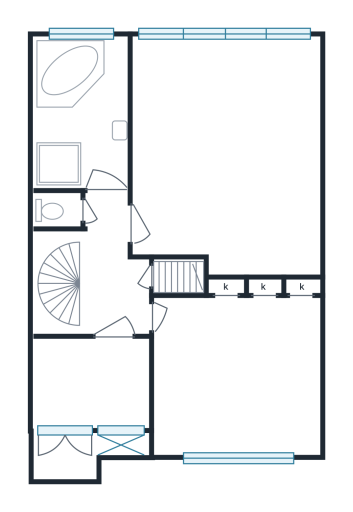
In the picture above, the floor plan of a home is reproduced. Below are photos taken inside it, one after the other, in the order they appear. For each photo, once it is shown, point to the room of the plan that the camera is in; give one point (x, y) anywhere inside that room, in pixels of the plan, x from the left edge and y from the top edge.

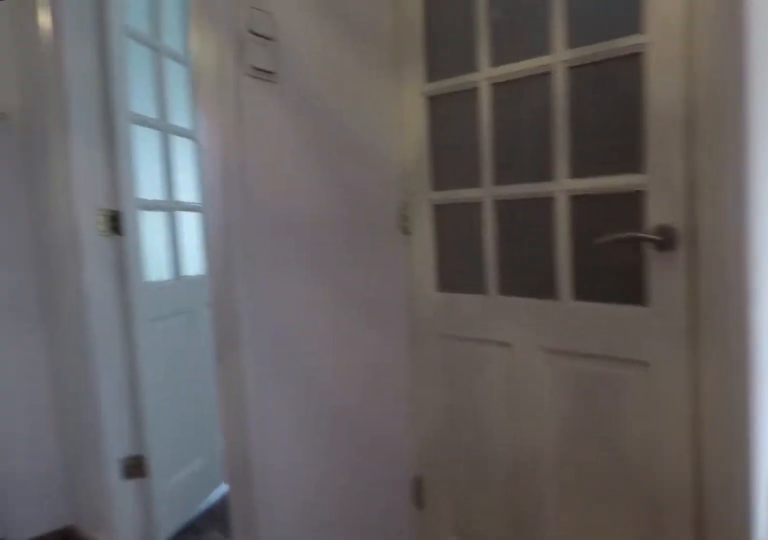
(102, 274)
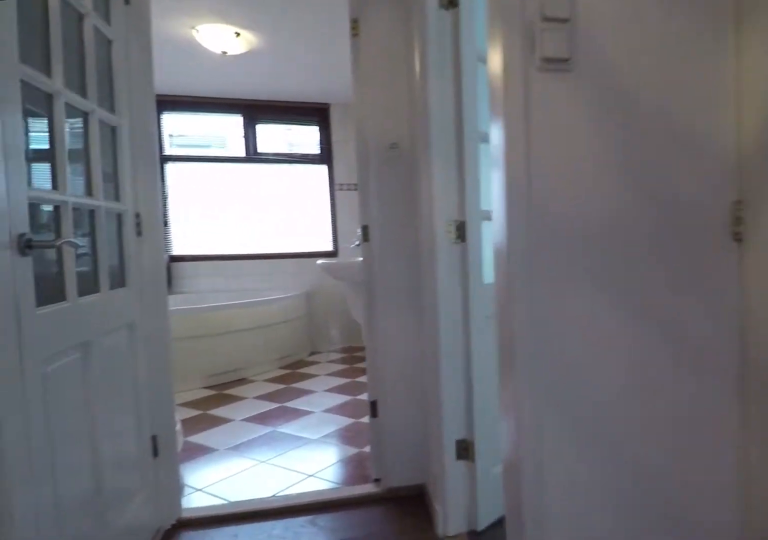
(102, 274)
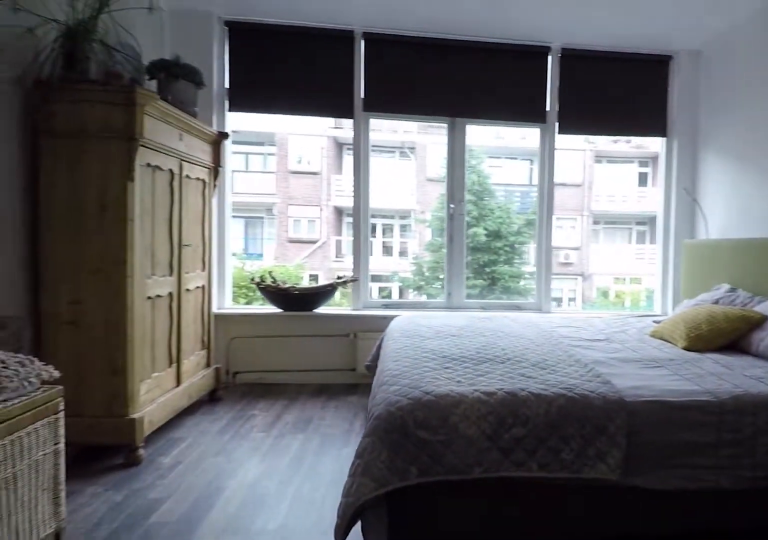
(226, 153)
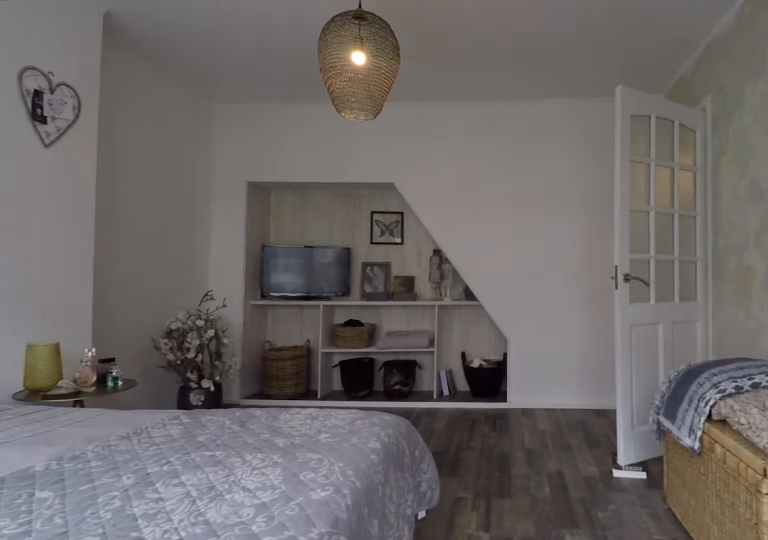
(226, 153)
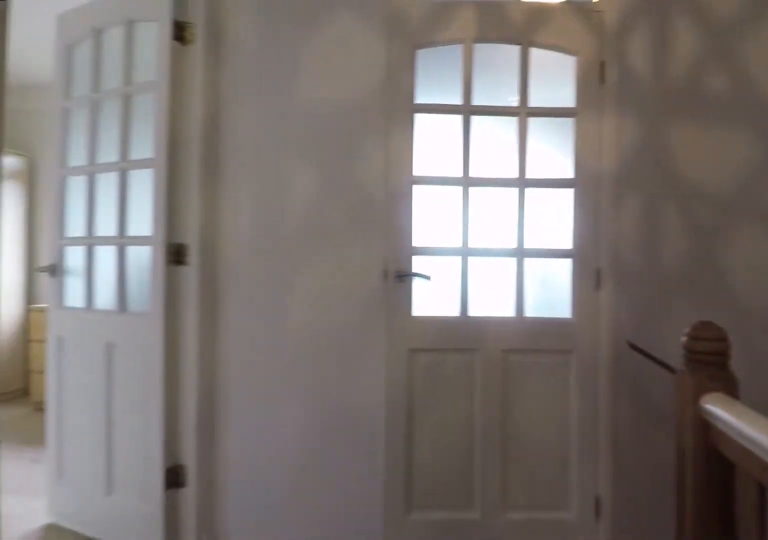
(102, 274)
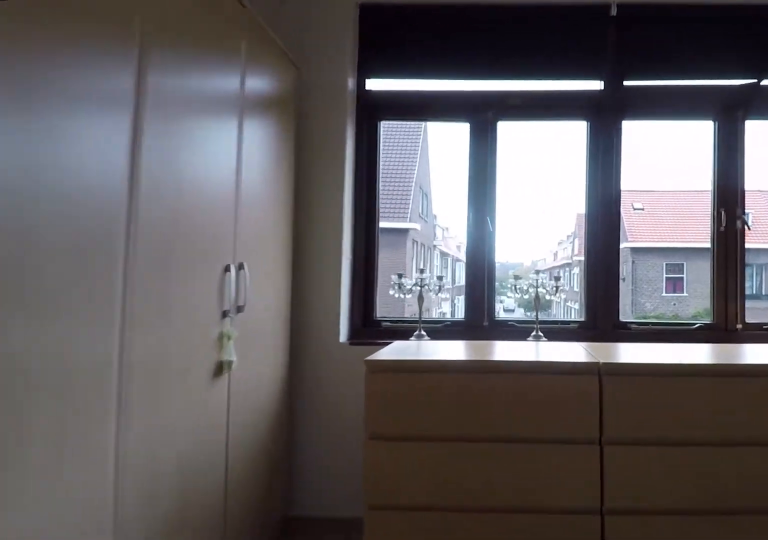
(227, 343)
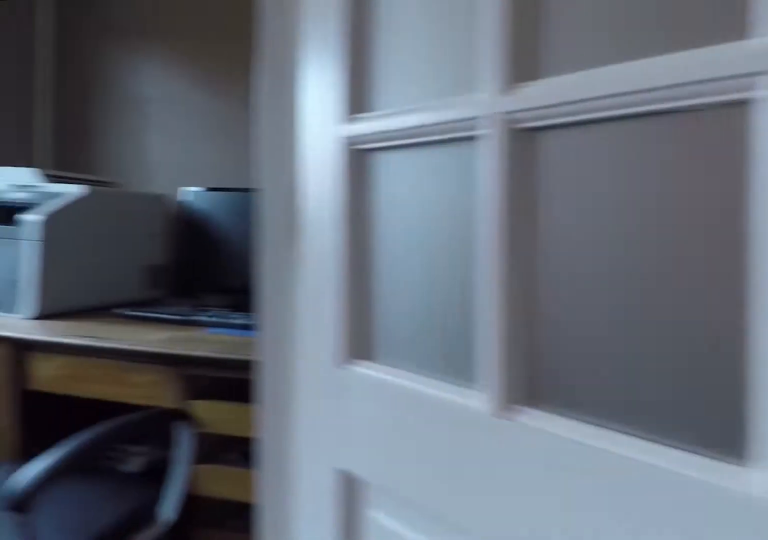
(102, 274)
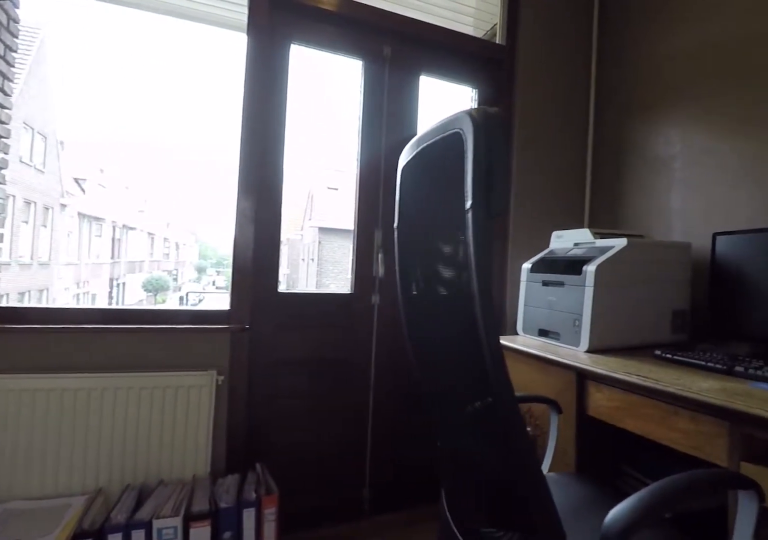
(92, 383)
